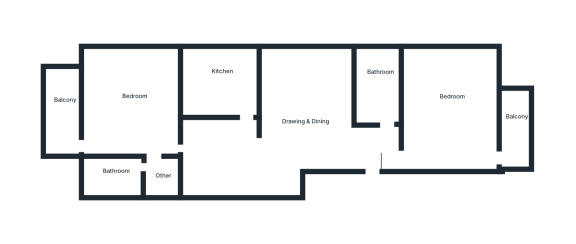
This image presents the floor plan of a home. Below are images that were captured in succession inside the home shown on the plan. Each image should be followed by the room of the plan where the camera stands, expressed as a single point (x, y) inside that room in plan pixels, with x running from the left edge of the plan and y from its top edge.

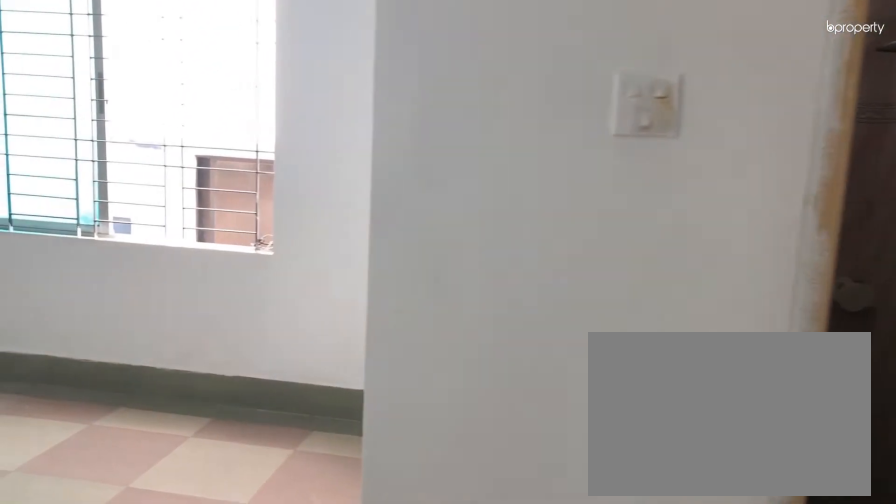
(368, 147)
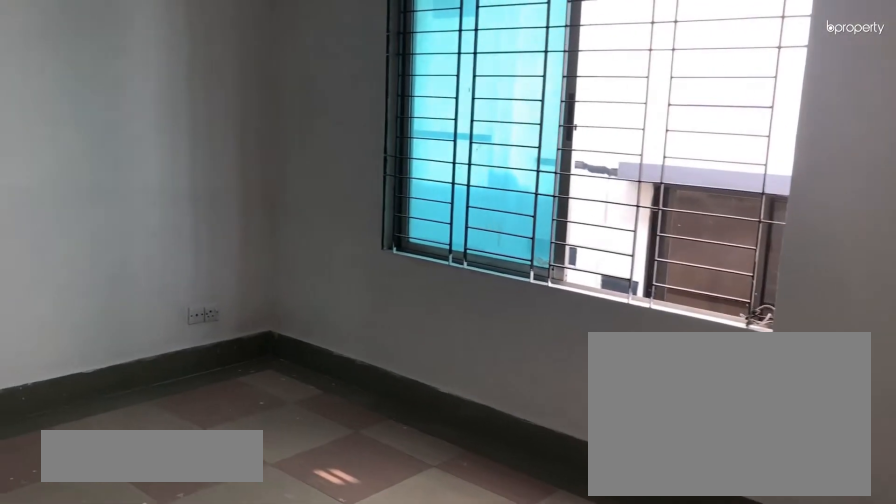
(368, 147)
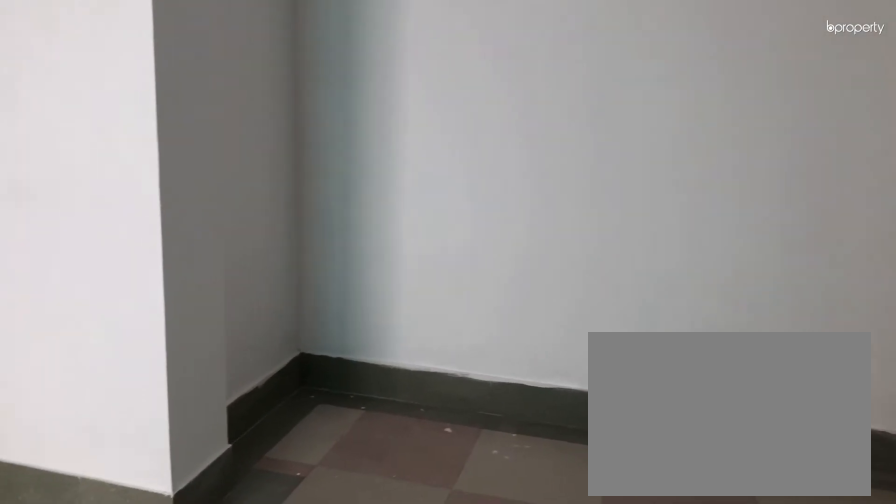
(300, 114)
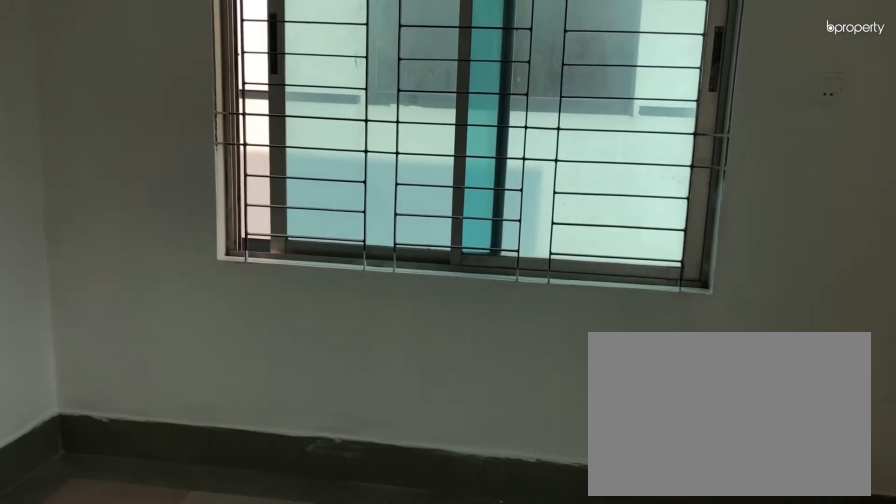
(454, 105)
